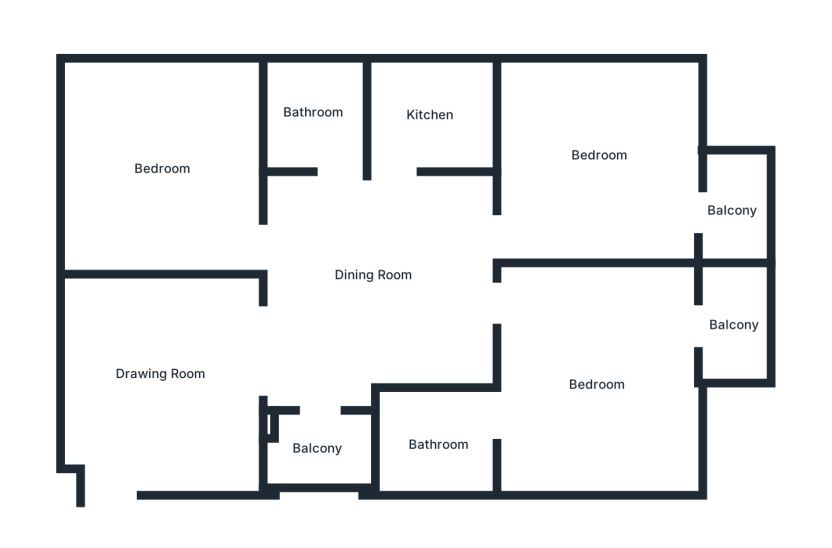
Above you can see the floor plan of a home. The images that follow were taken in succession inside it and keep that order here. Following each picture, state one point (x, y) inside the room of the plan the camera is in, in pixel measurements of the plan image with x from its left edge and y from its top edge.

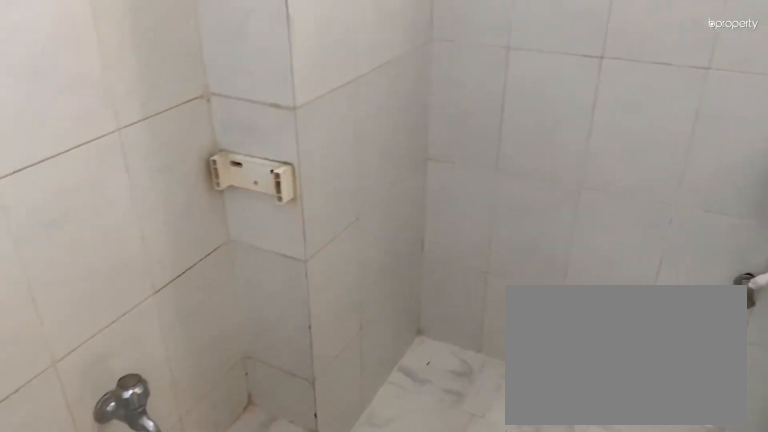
(311, 114)
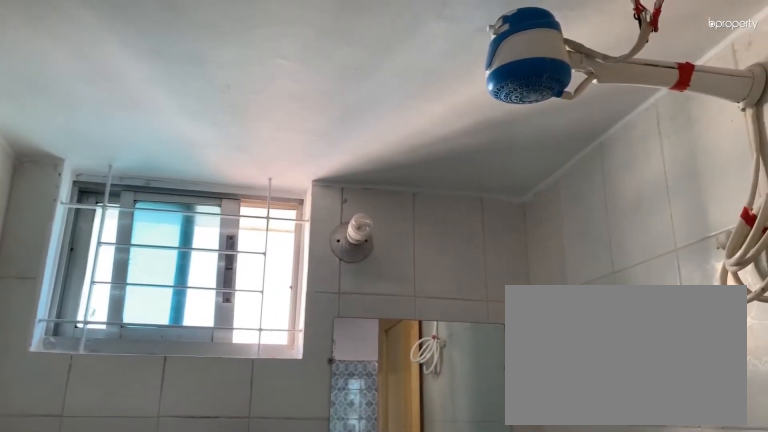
(311, 114)
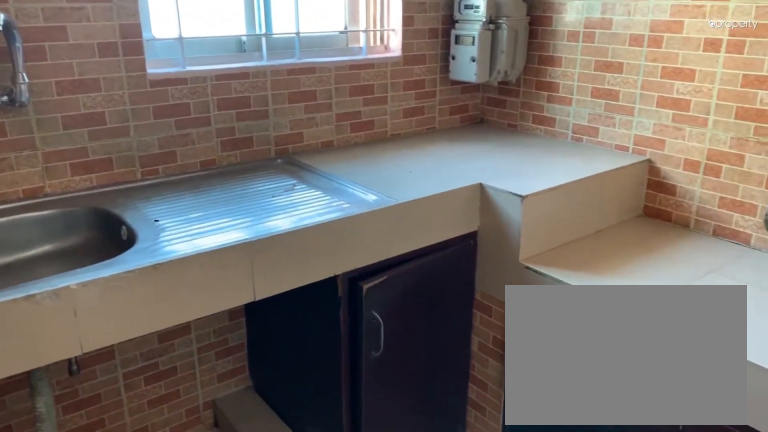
(426, 114)
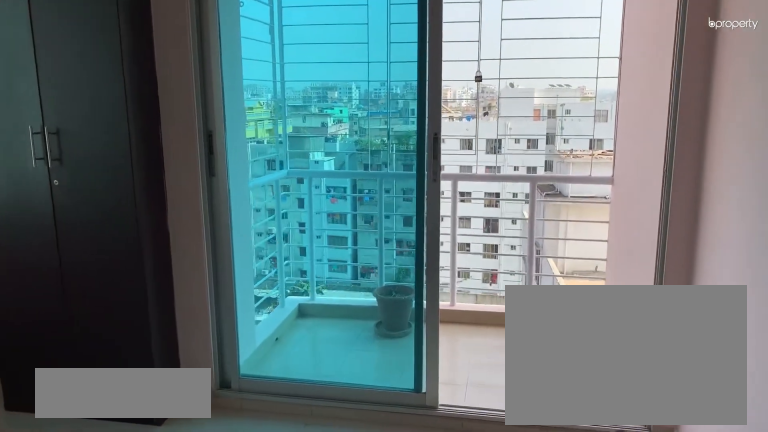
(600, 155)
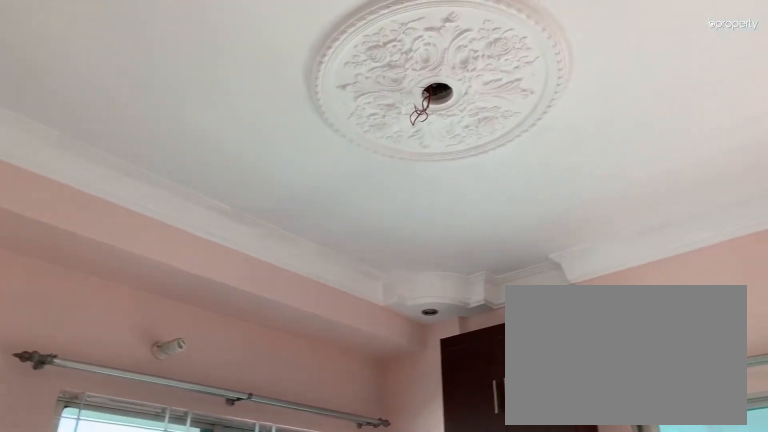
(600, 155)
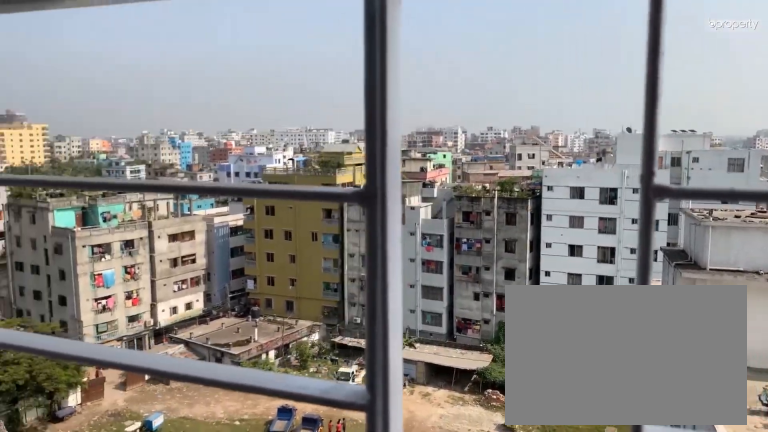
(733, 211)
